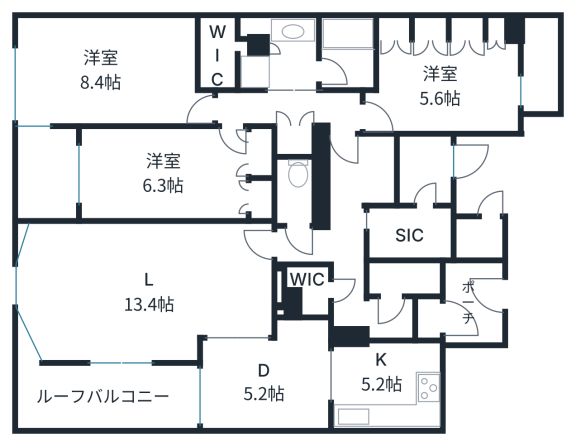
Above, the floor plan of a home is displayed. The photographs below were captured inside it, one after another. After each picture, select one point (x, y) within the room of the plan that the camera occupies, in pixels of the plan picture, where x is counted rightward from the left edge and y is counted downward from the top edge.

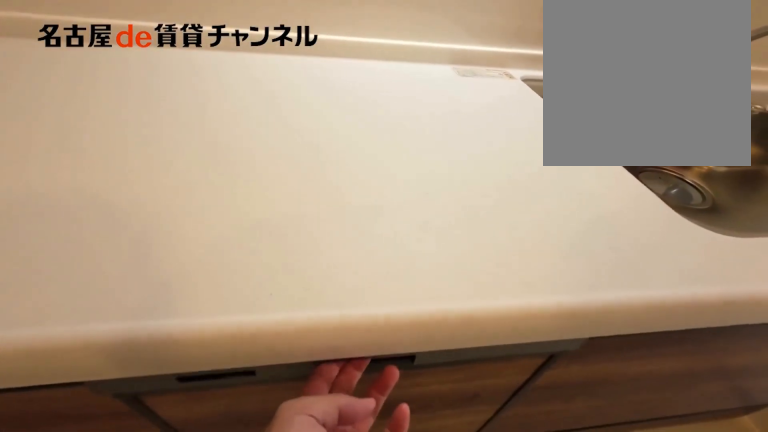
(387, 385)
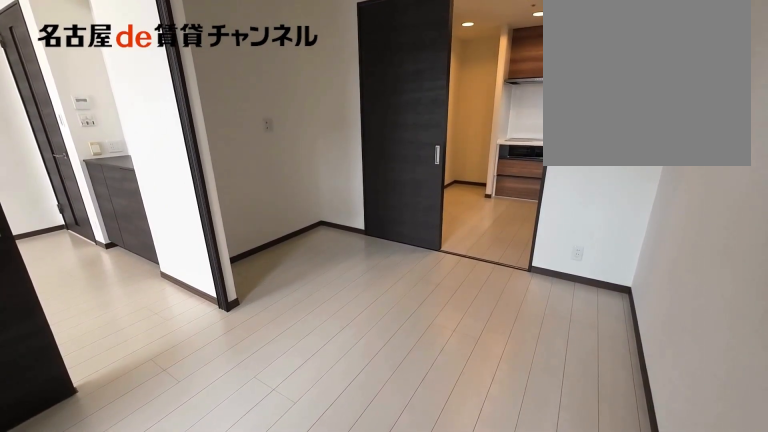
(268, 379)
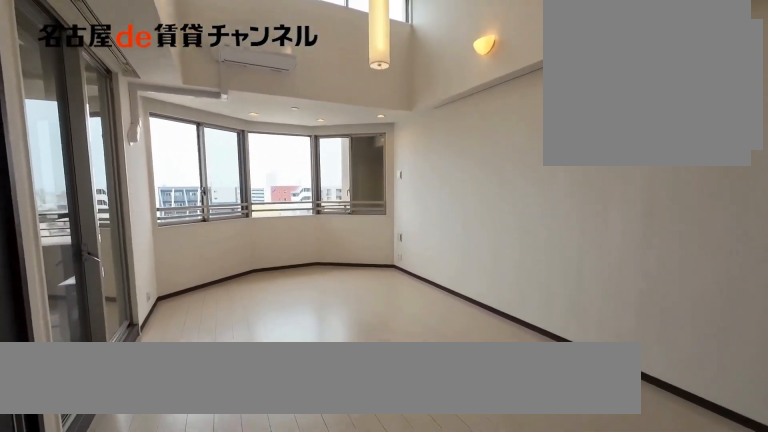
(144, 288)
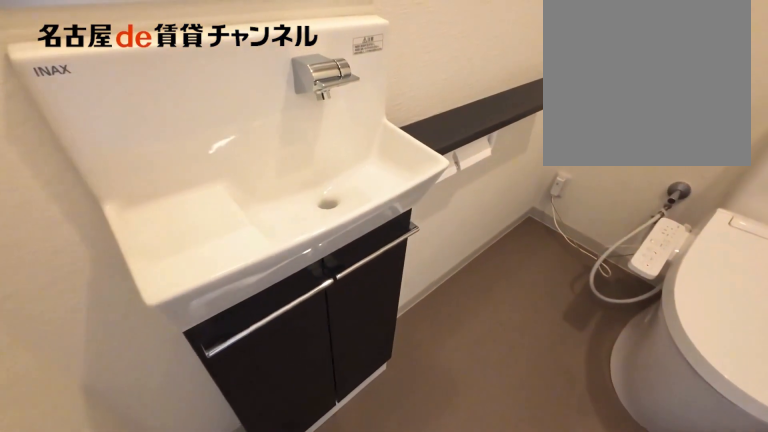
(294, 192)
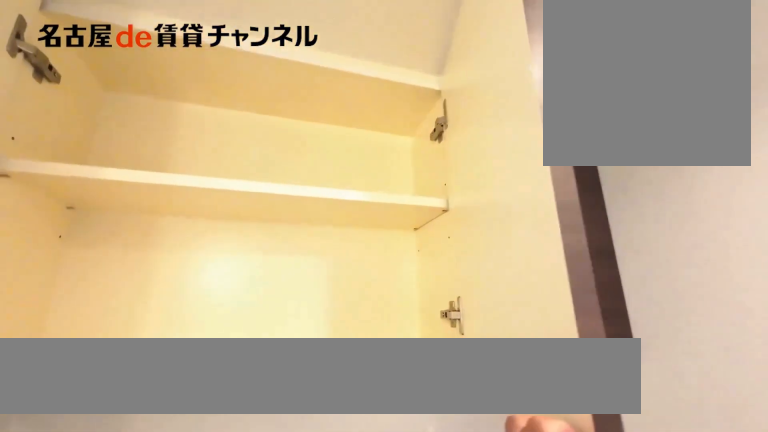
(294, 192)
